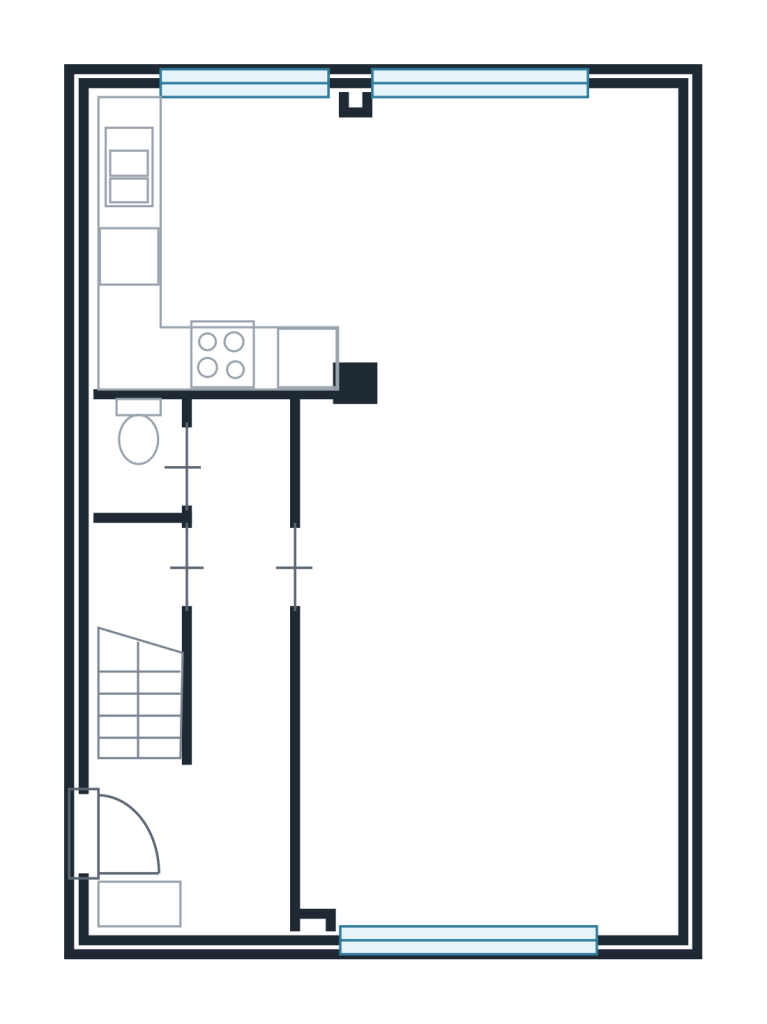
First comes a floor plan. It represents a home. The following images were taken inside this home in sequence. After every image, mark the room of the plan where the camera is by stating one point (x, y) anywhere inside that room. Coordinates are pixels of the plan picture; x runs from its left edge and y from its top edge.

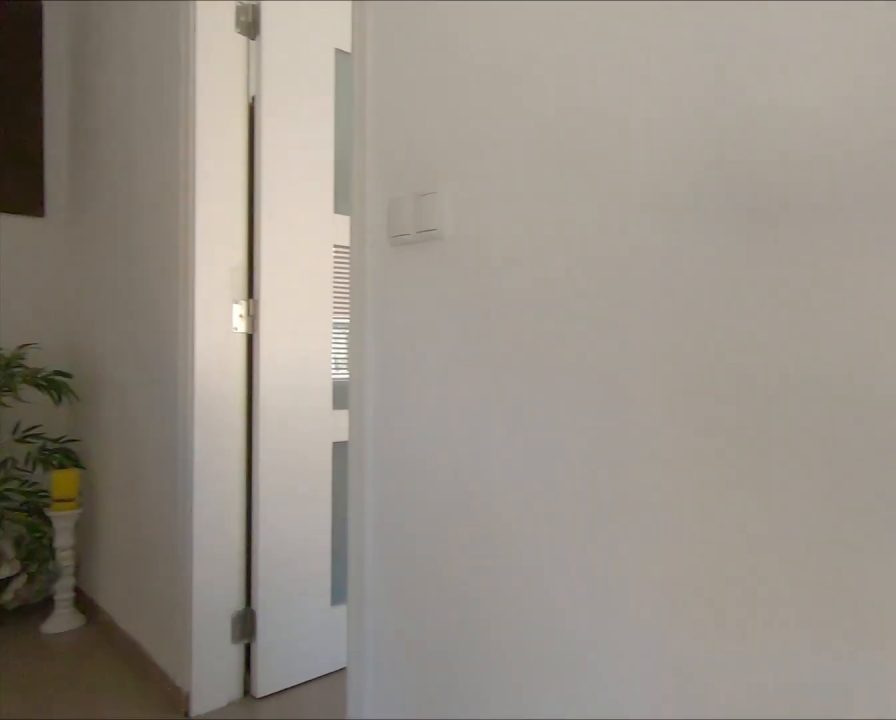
(222, 692)
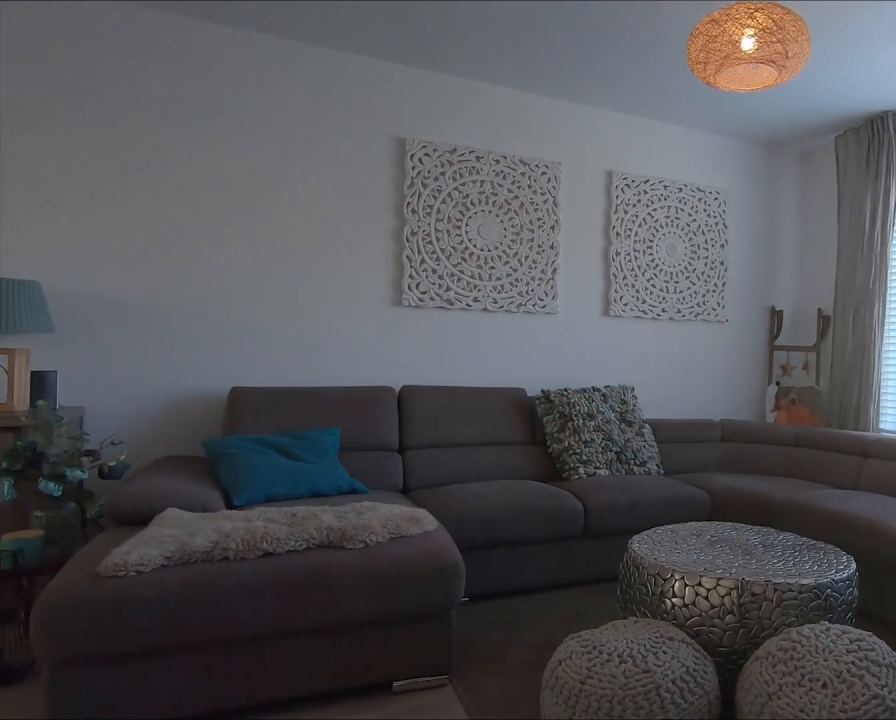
(497, 529)
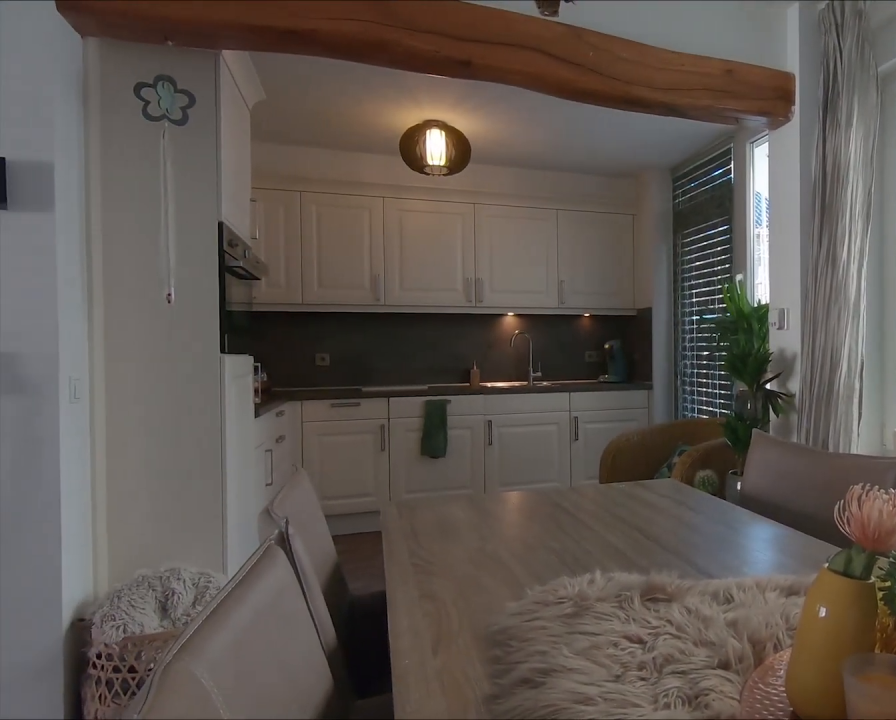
(497, 529)
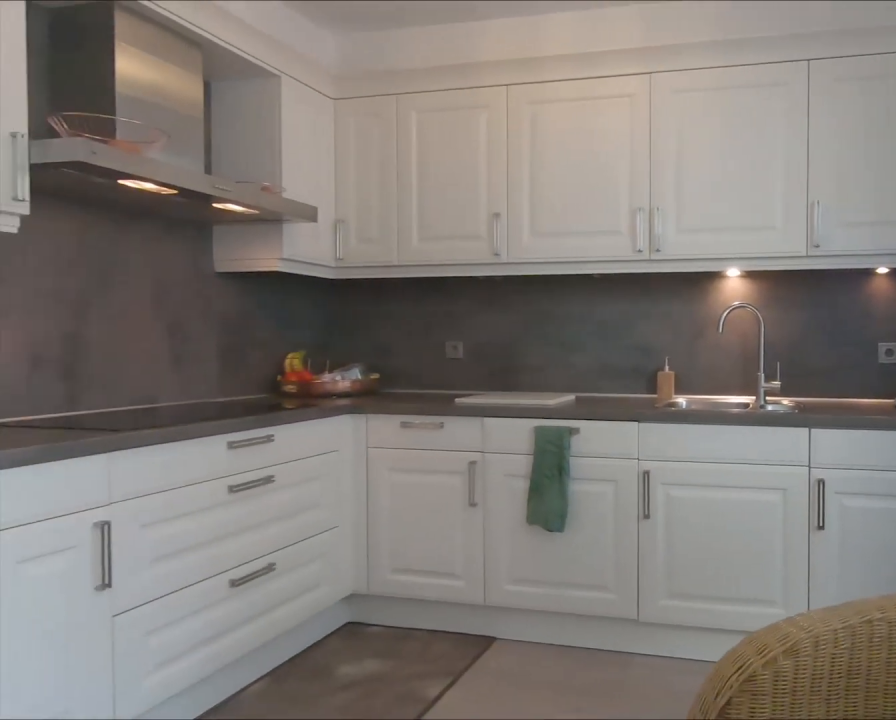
(266, 214)
